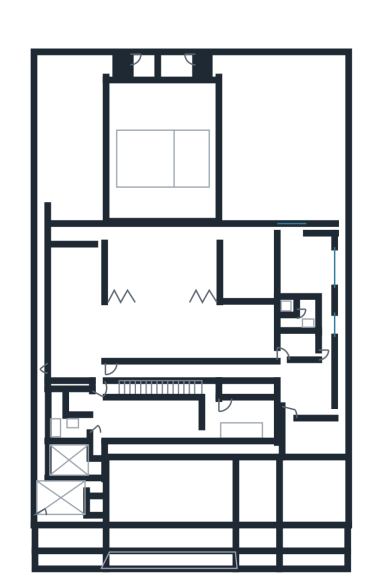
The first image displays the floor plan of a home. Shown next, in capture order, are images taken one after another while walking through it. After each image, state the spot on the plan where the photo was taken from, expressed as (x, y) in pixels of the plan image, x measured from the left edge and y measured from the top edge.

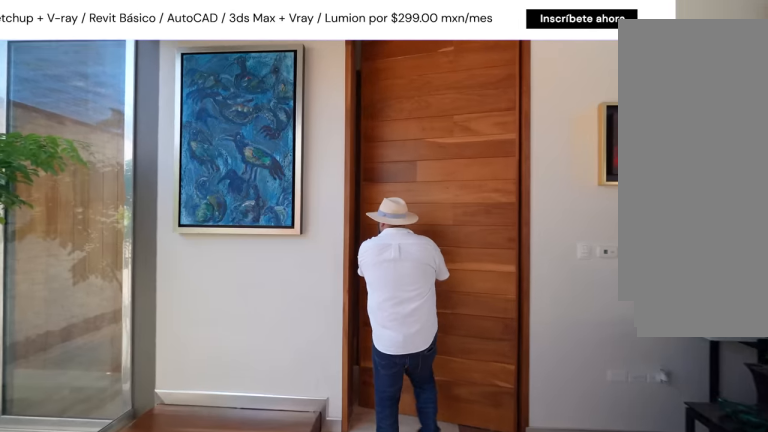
(156, 366)
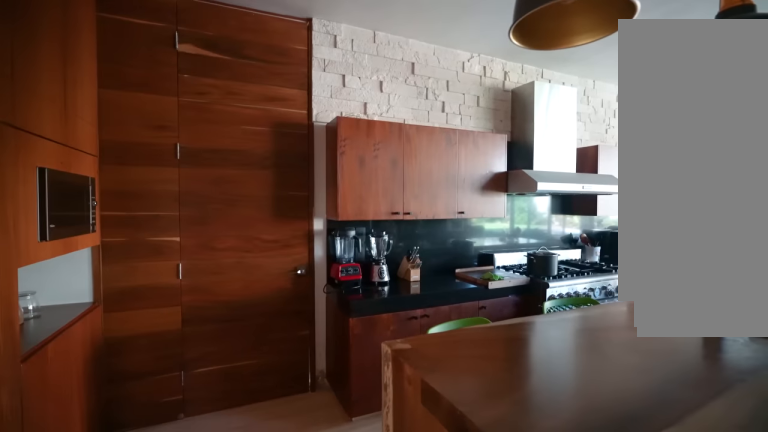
(101, 372)
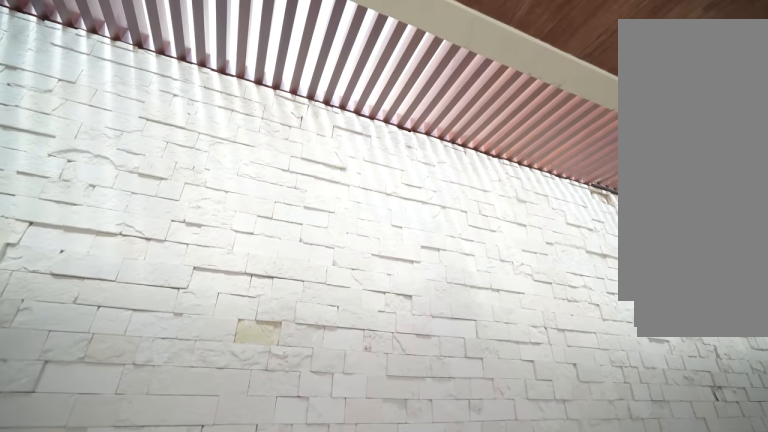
(144, 474)
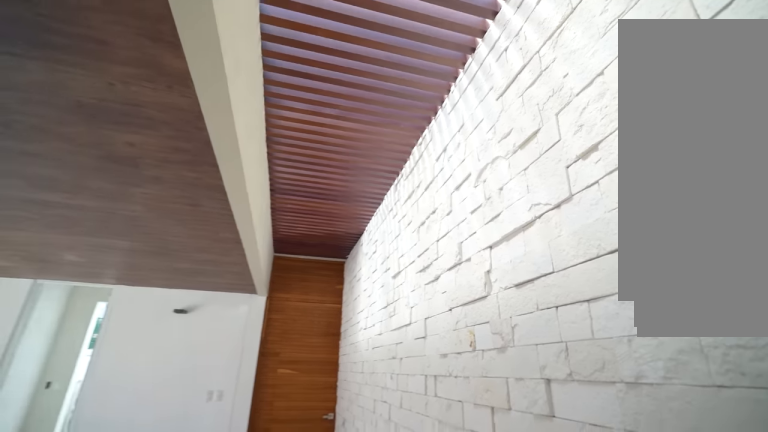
(150, 454)
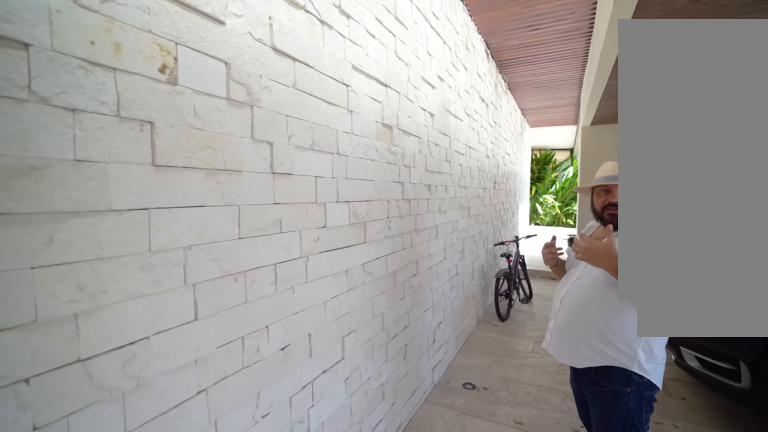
(140, 458)
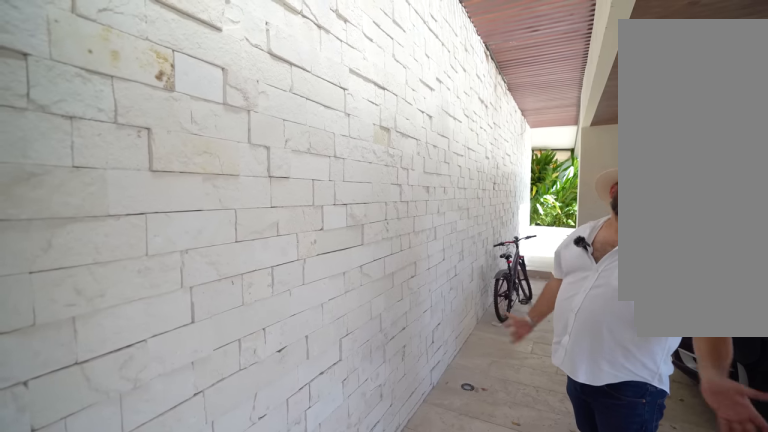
(140, 457)
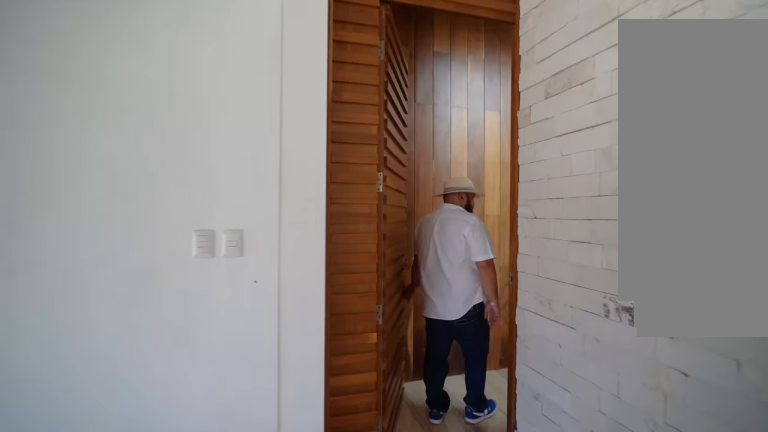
(137, 470)
